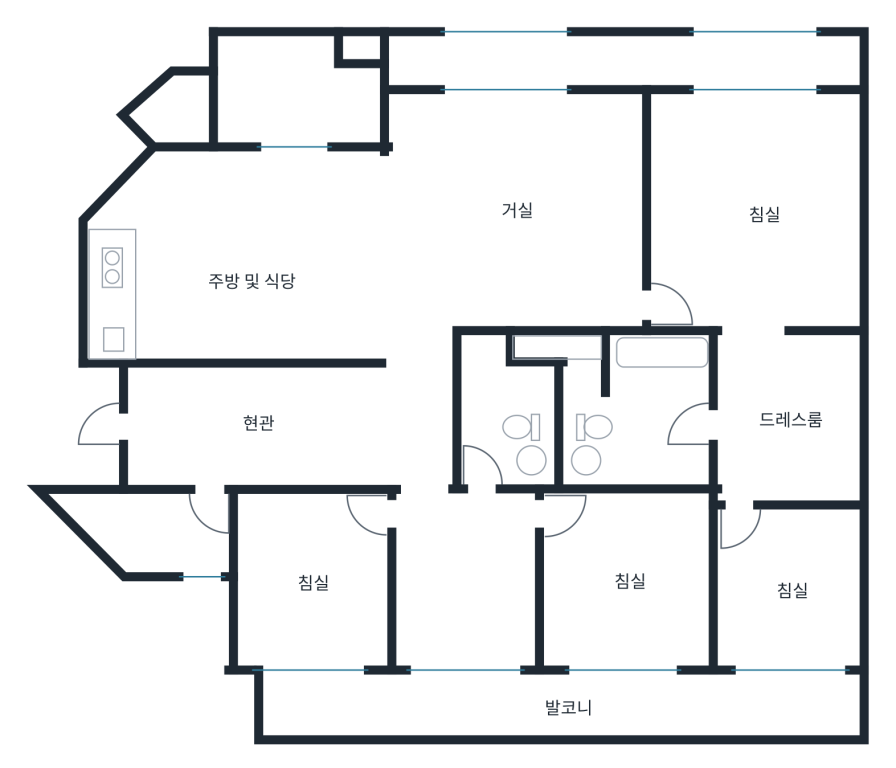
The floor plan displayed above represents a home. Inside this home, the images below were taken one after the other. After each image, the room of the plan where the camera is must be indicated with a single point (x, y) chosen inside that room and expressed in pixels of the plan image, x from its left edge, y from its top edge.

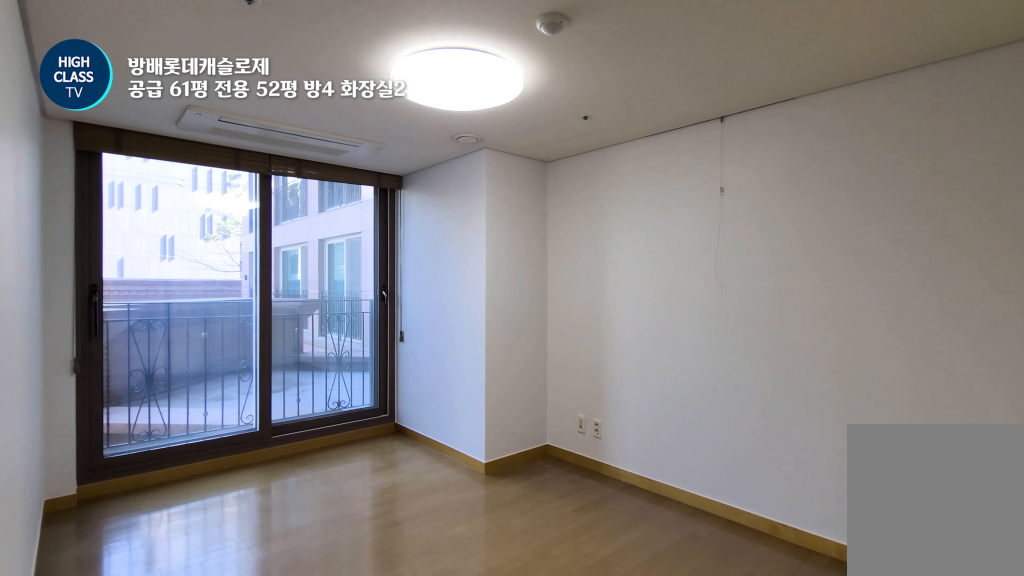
(316, 609)
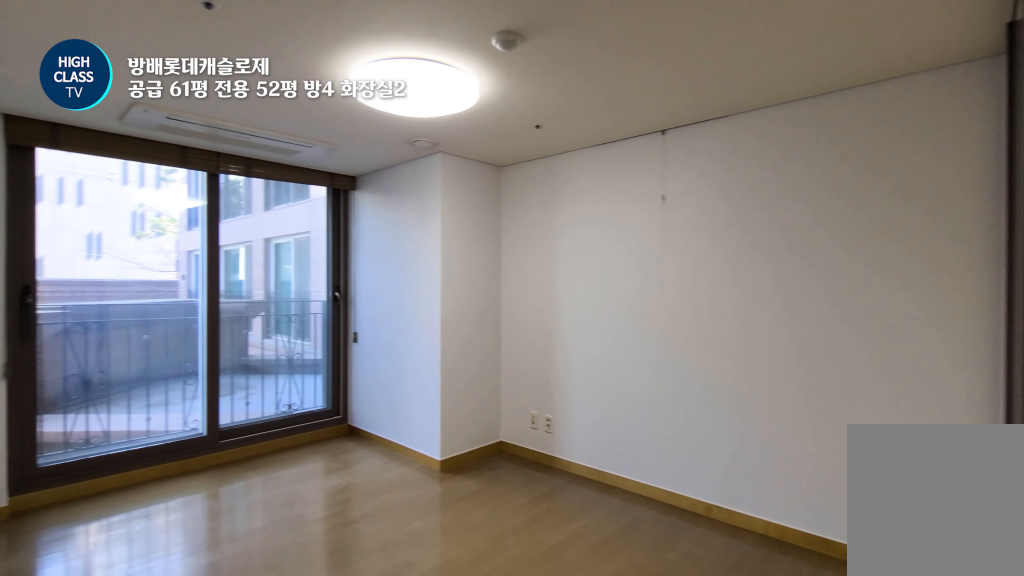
(316, 609)
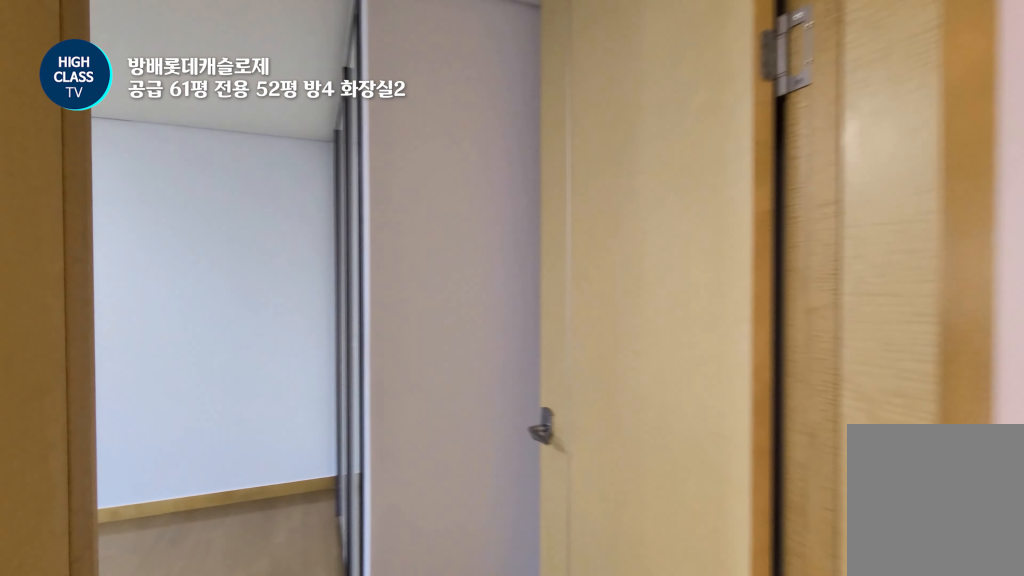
(465, 582)
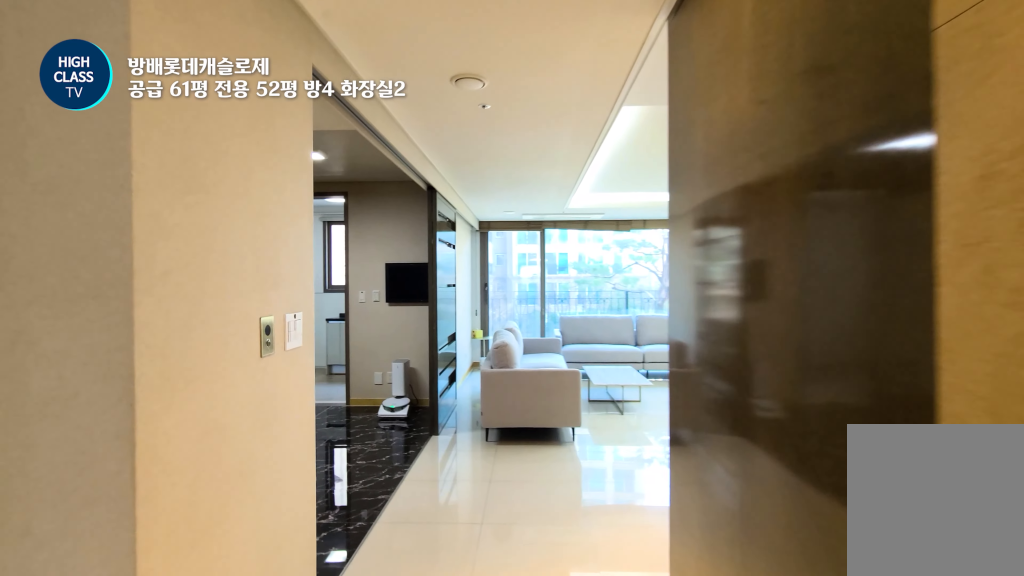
(419, 407)
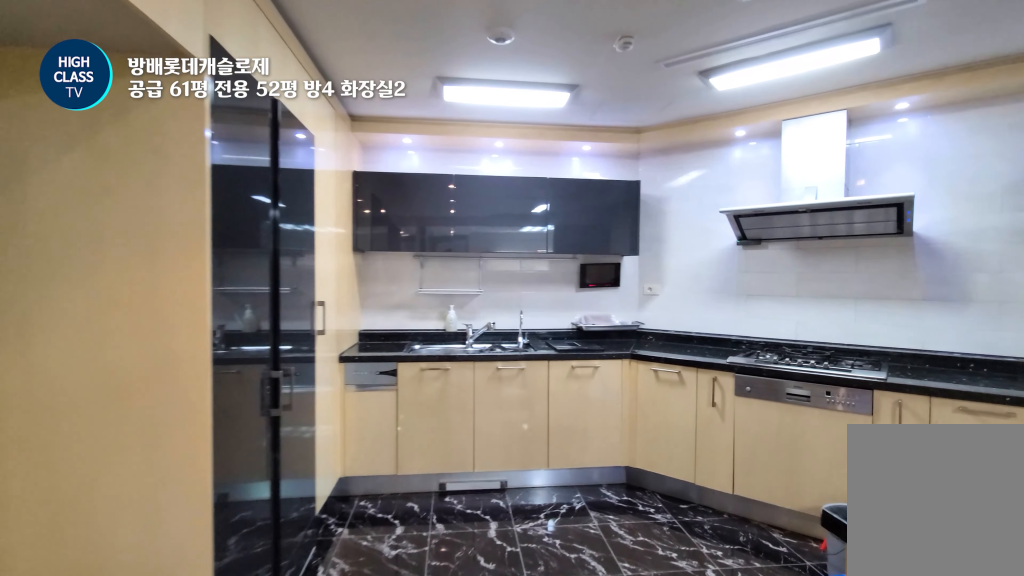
(244, 252)
